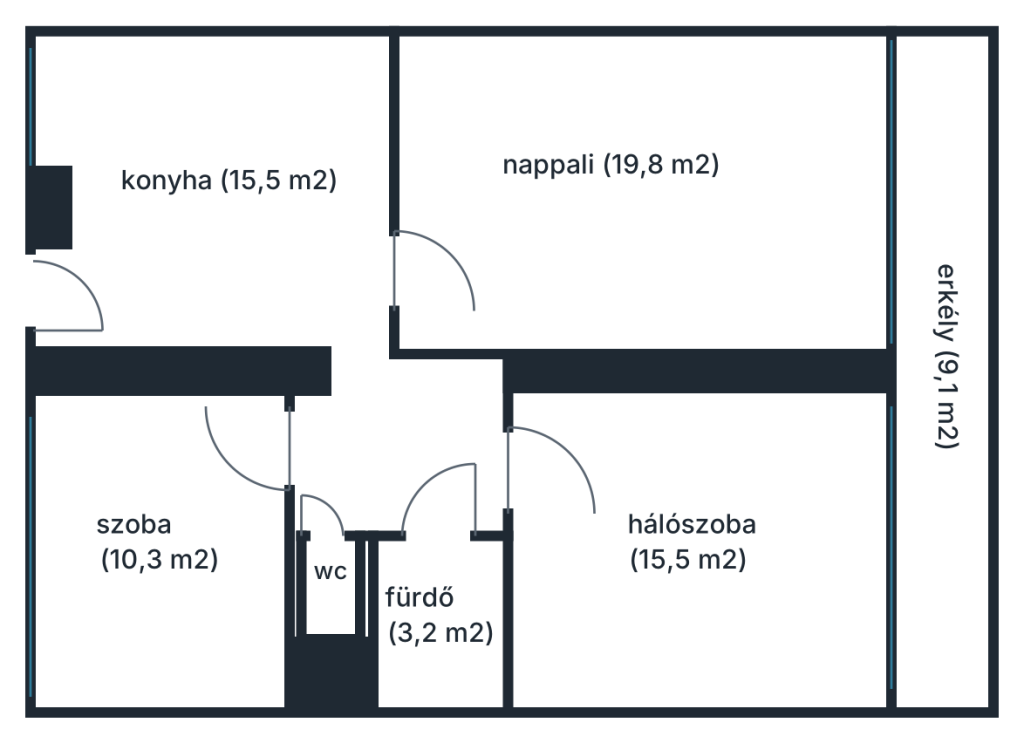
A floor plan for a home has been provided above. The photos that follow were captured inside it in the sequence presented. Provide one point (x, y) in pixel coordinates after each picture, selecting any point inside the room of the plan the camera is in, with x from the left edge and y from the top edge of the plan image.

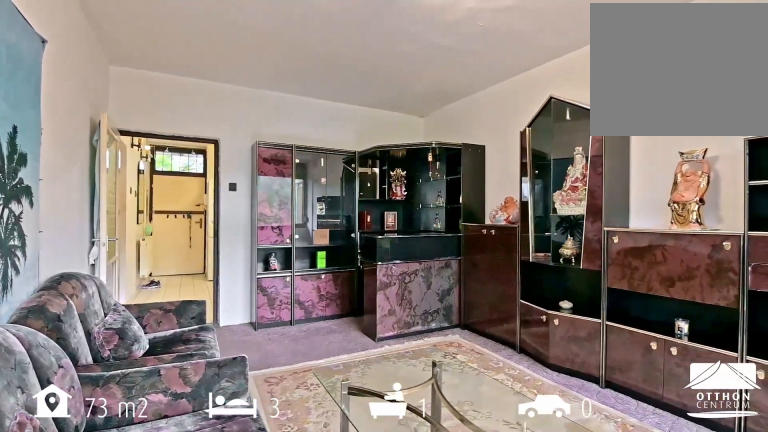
(640, 193)
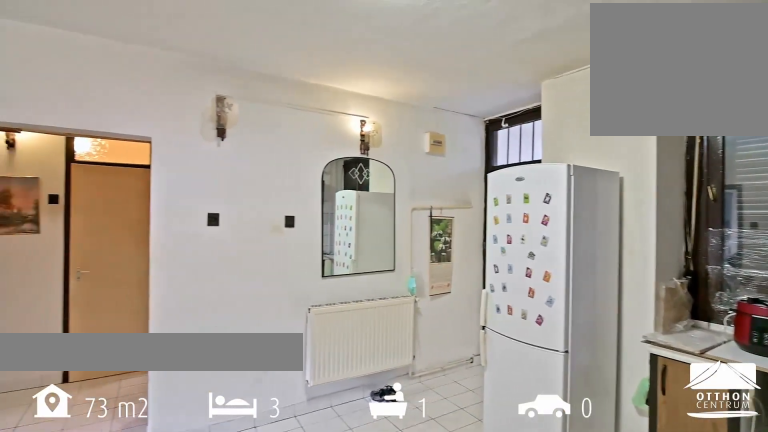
(217, 193)
